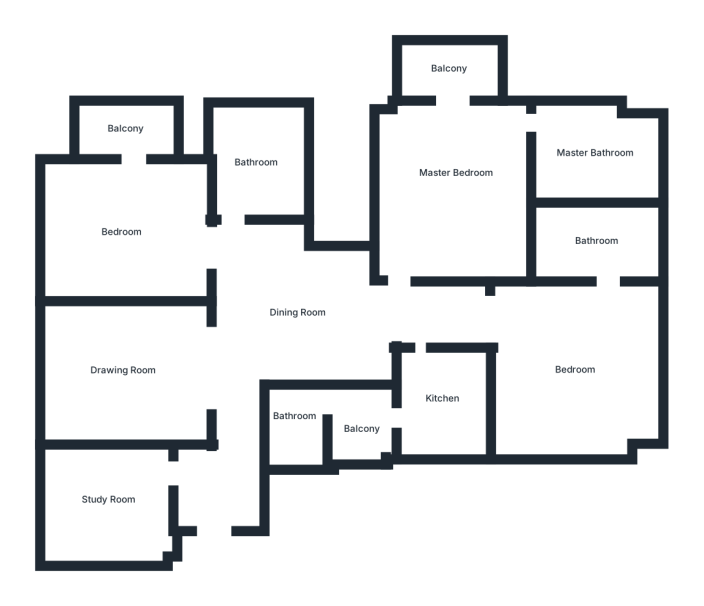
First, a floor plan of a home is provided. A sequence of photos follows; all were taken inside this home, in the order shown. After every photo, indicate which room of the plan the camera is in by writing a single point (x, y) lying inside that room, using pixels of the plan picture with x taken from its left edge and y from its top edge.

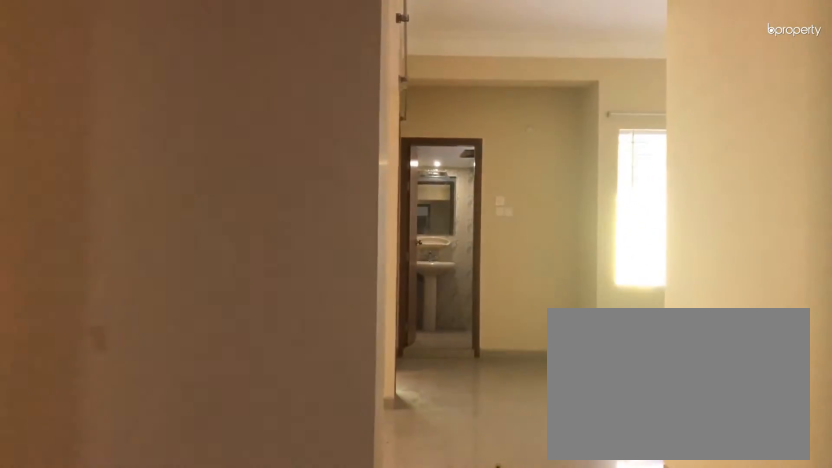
(227, 481)
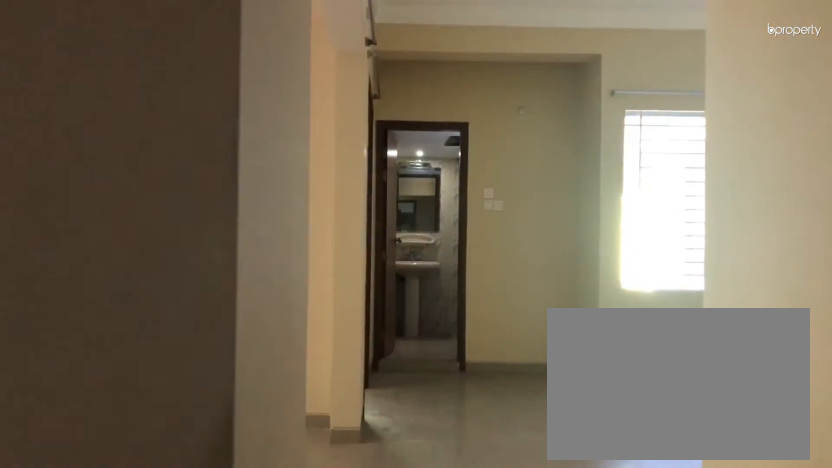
(227, 481)
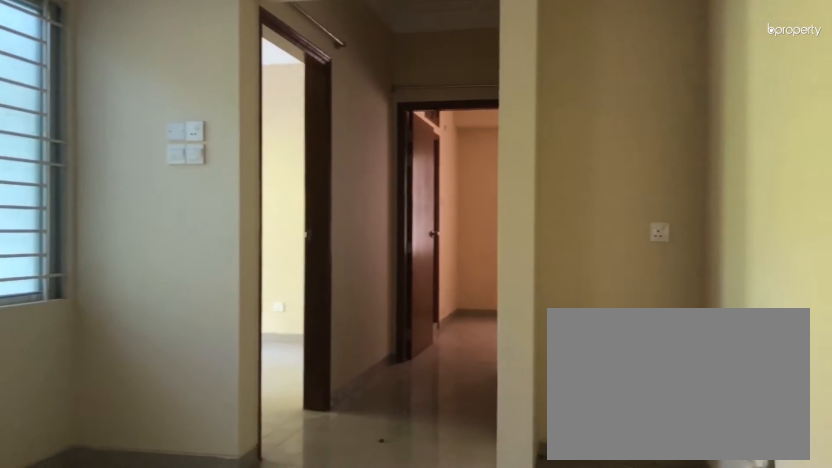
(124, 371)
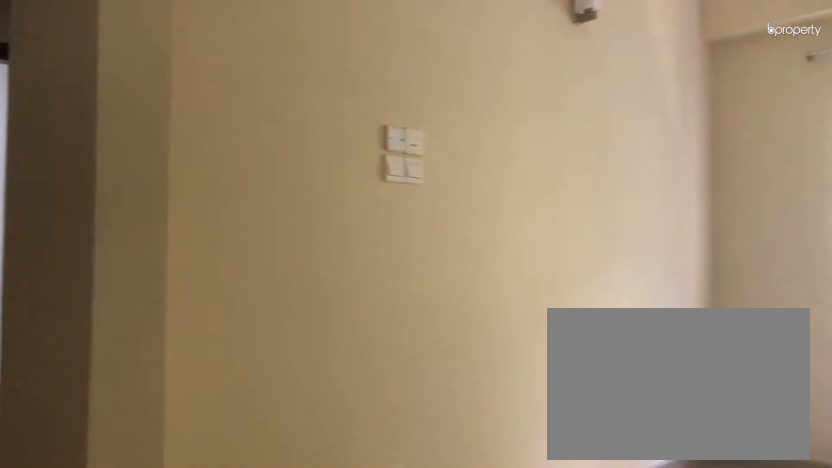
(124, 371)
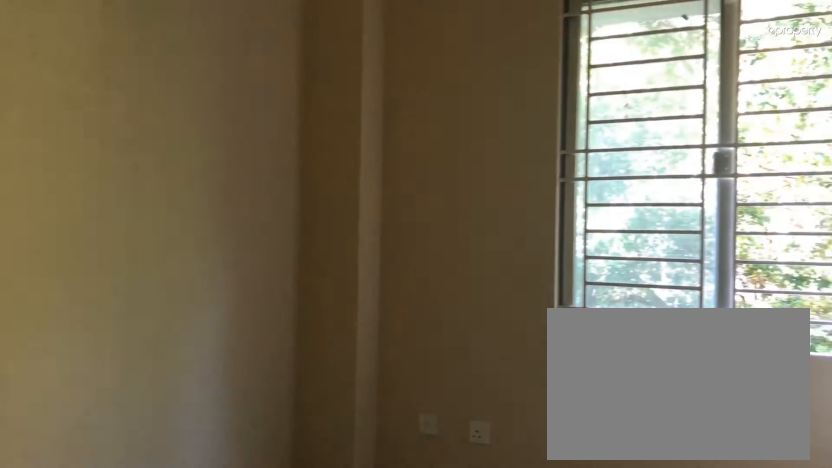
(108, 498)
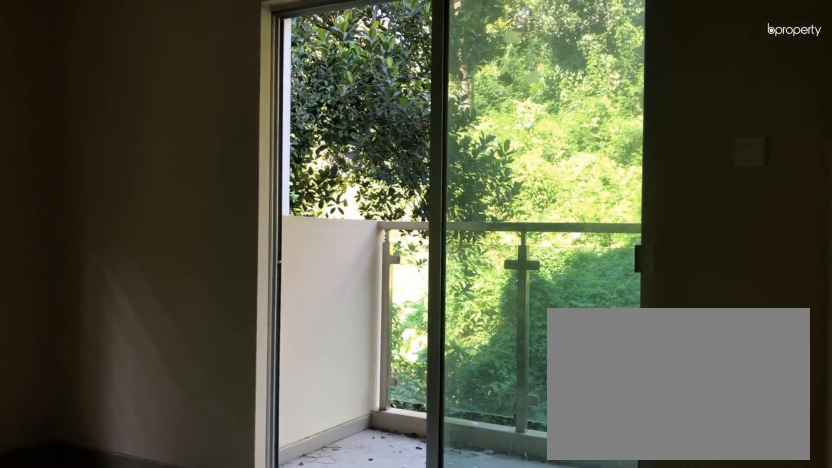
(121, 232)
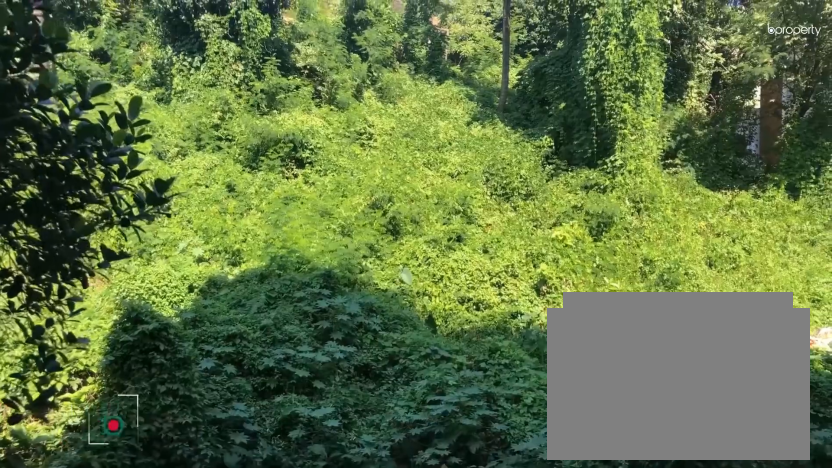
(125, 129)
